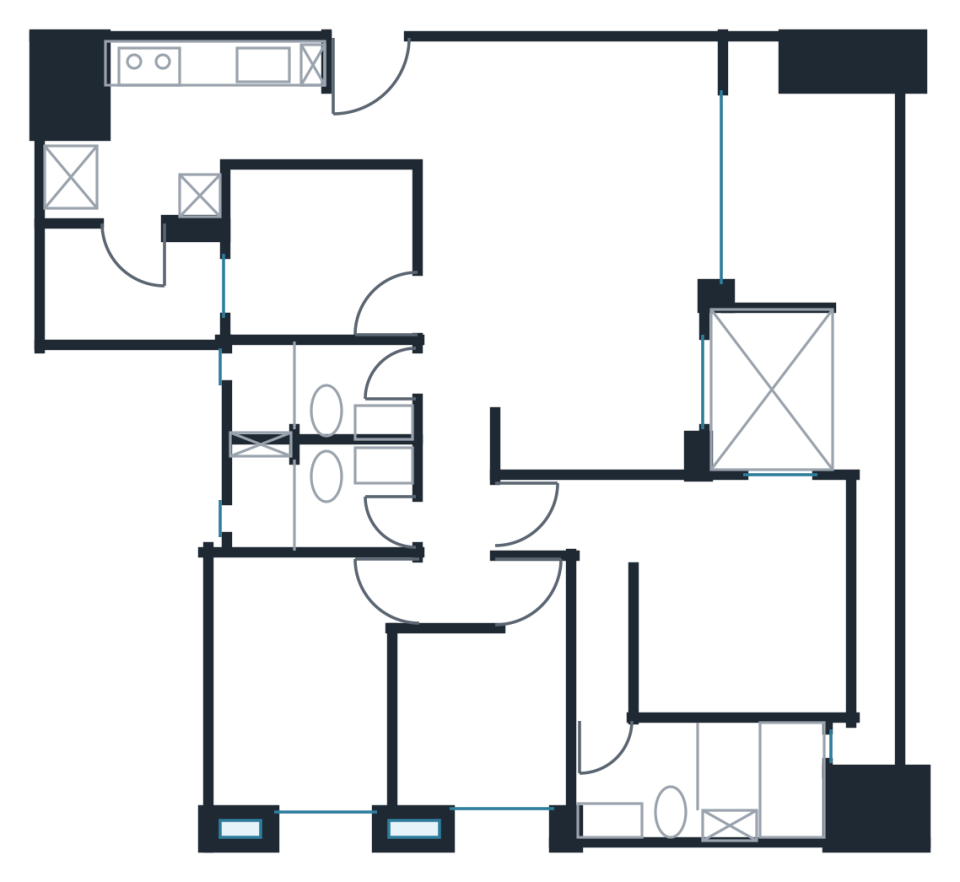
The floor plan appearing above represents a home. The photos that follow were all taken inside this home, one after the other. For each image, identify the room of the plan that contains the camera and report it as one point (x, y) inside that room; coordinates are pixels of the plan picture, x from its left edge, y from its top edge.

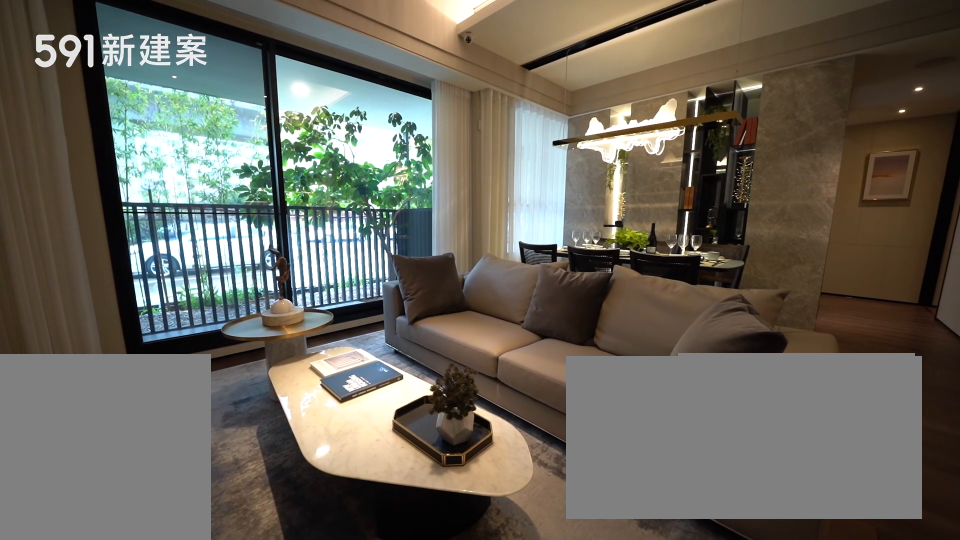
(578, 159)
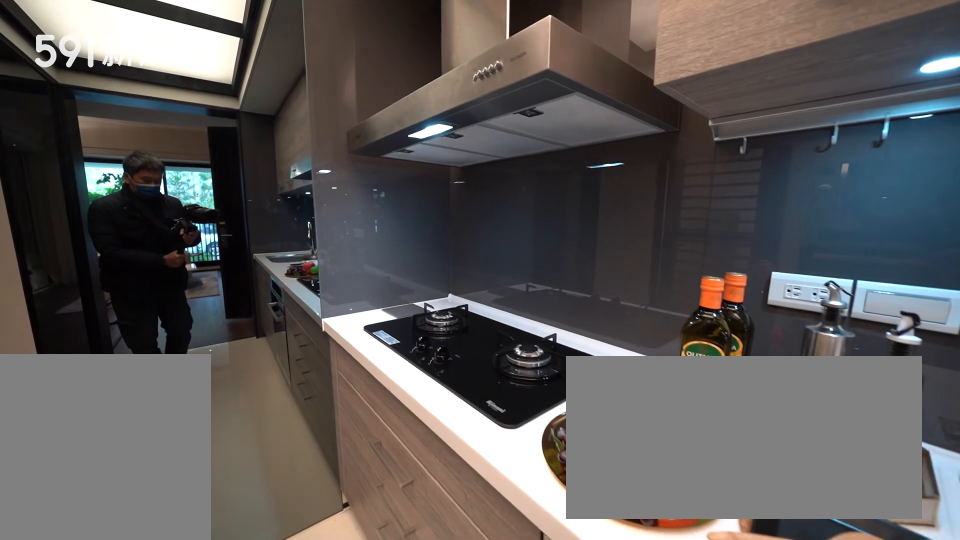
(208, 101)
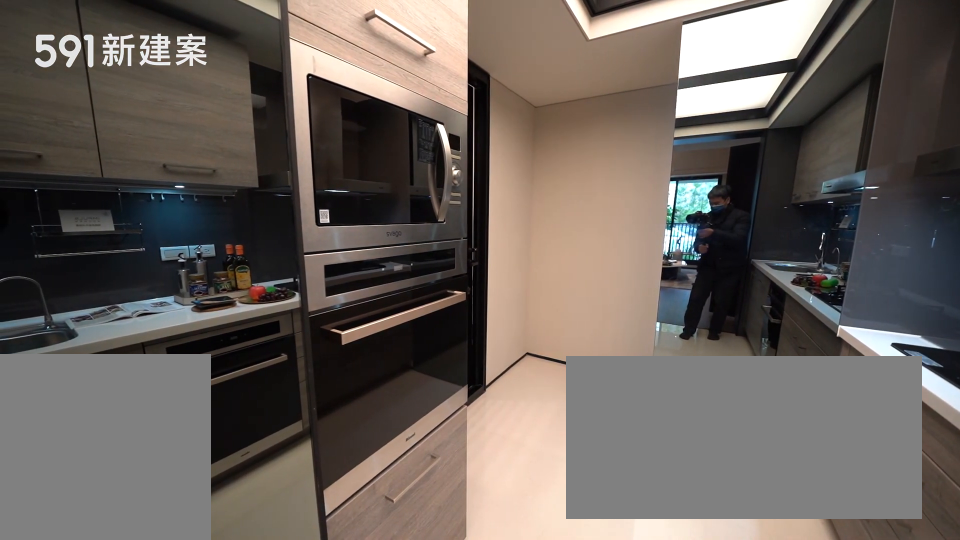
(208, 101)
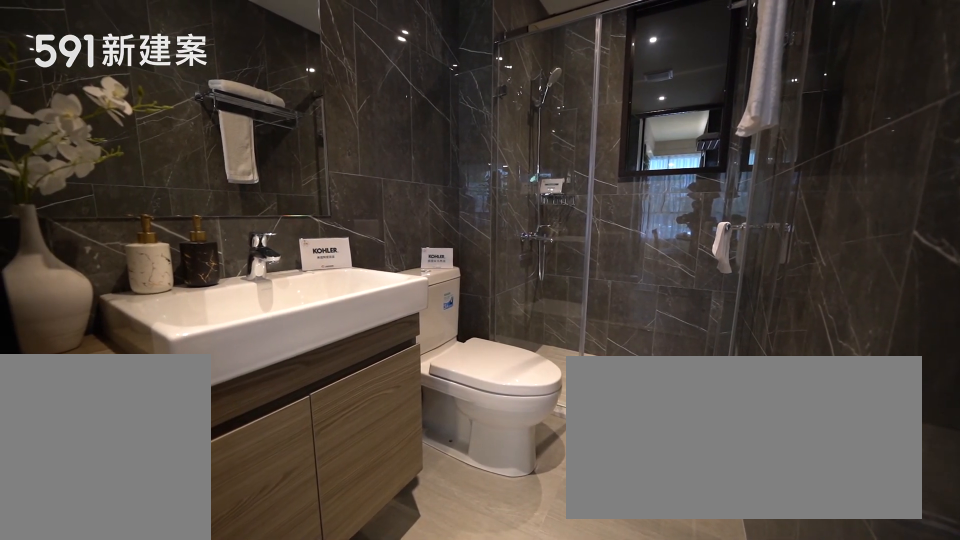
(312, 393)
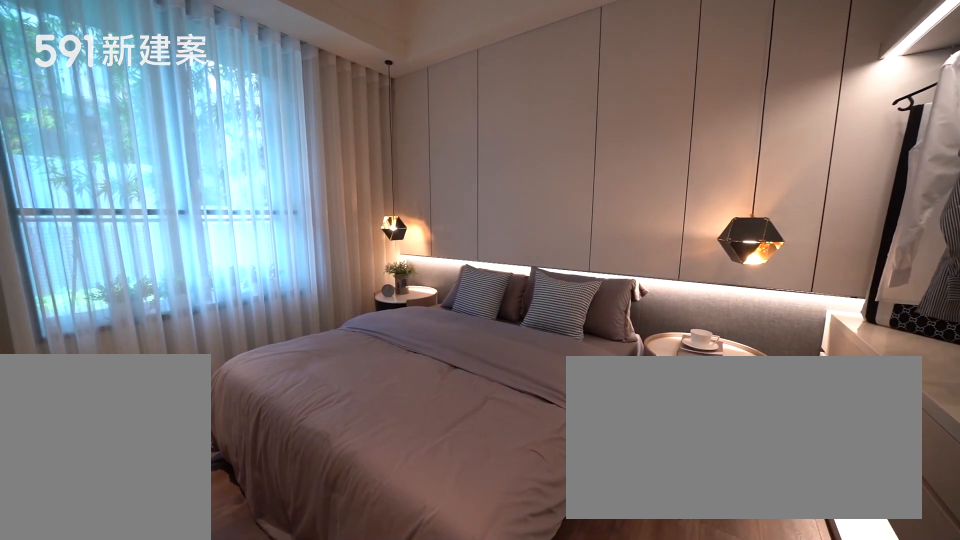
(296, 686)
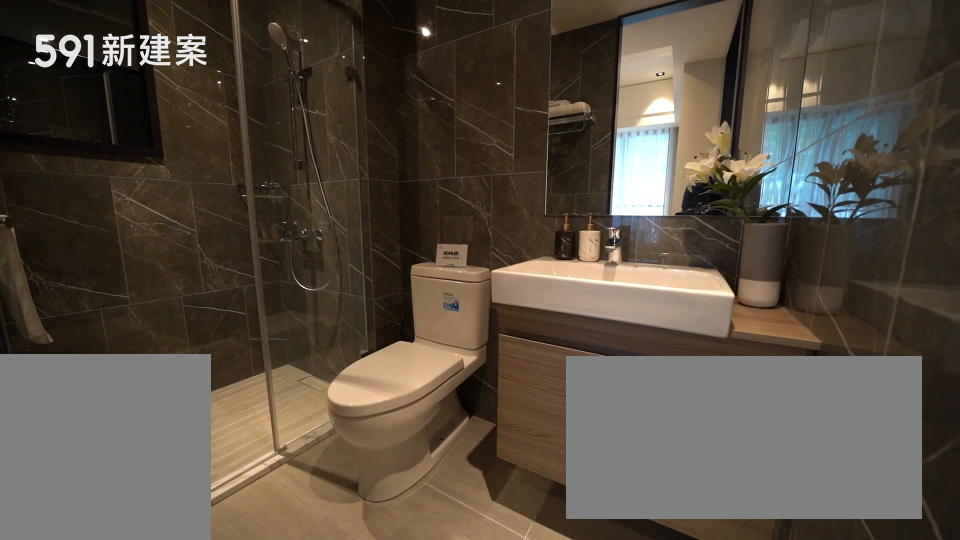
(309, 497)
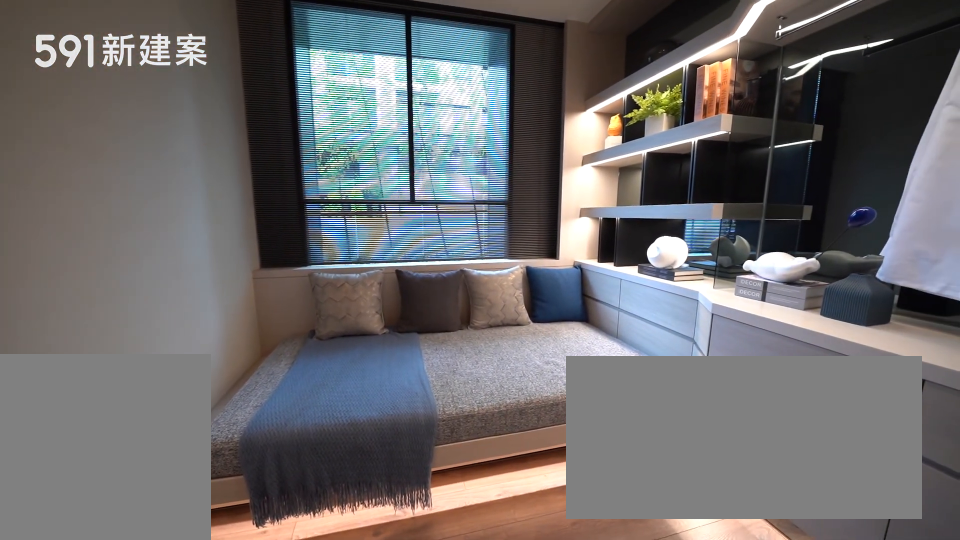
(487, 721)
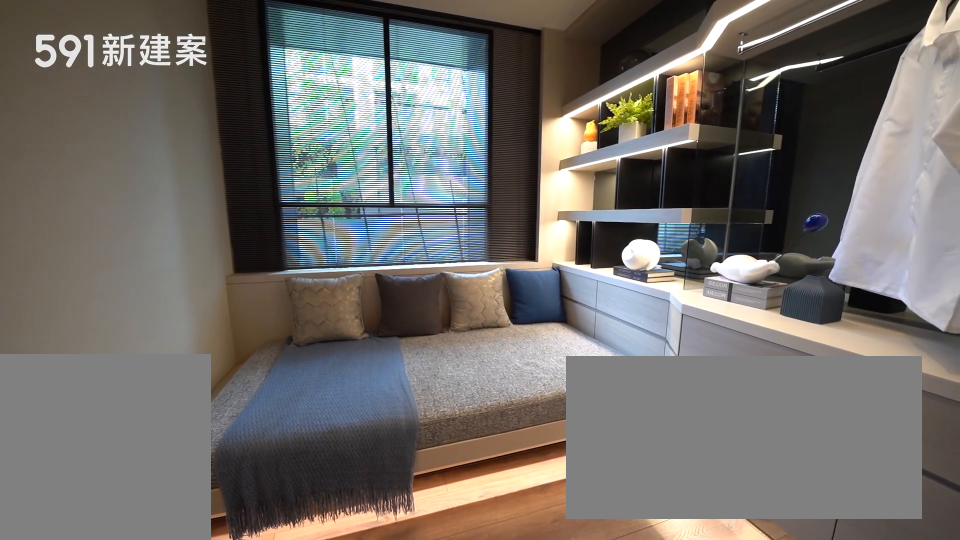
(487, 721)
